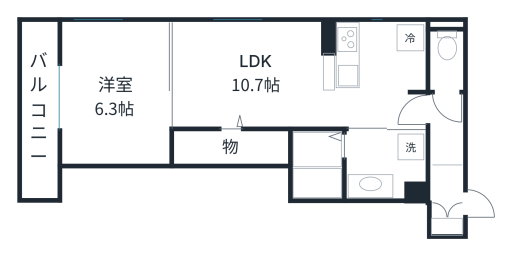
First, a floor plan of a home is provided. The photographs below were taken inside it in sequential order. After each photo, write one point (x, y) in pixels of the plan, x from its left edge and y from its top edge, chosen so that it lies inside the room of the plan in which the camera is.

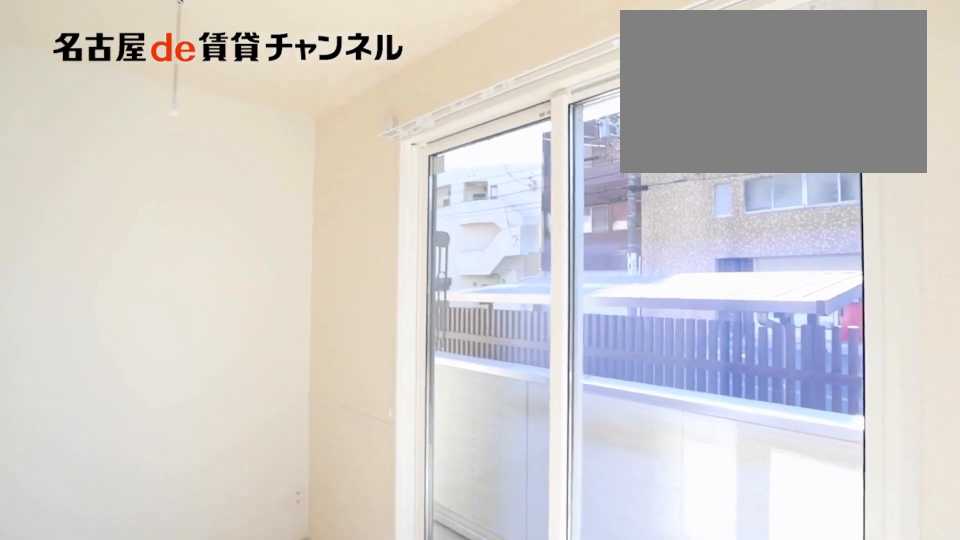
(115, 93)
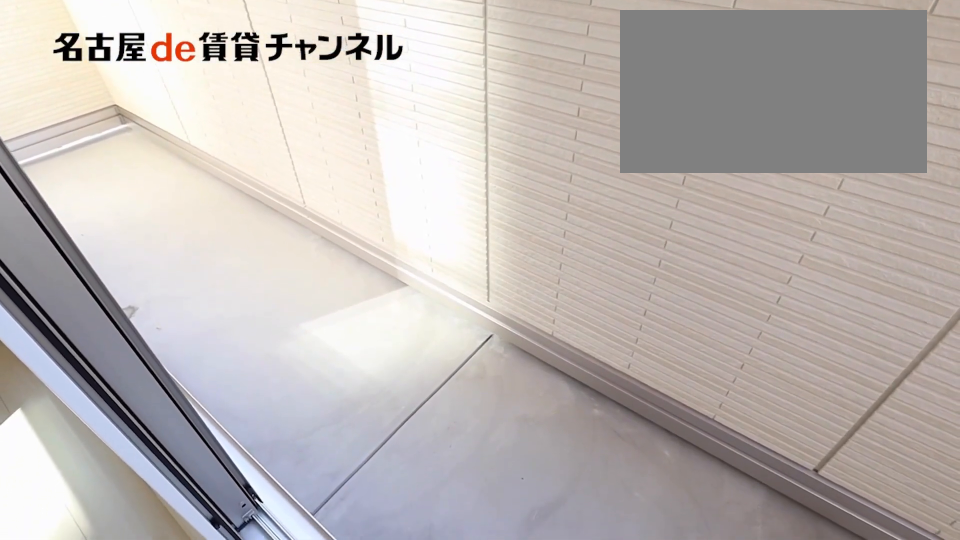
(39, 110)
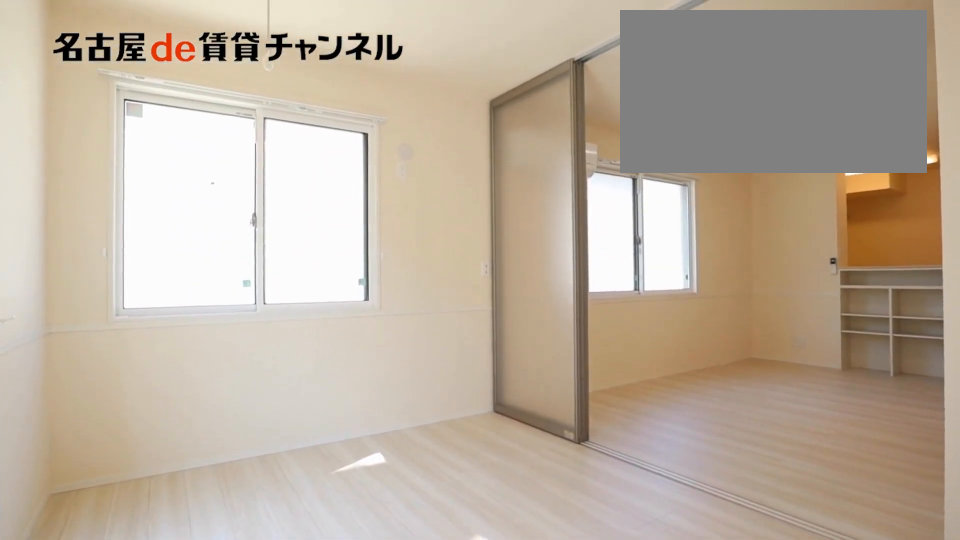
(117, 93)
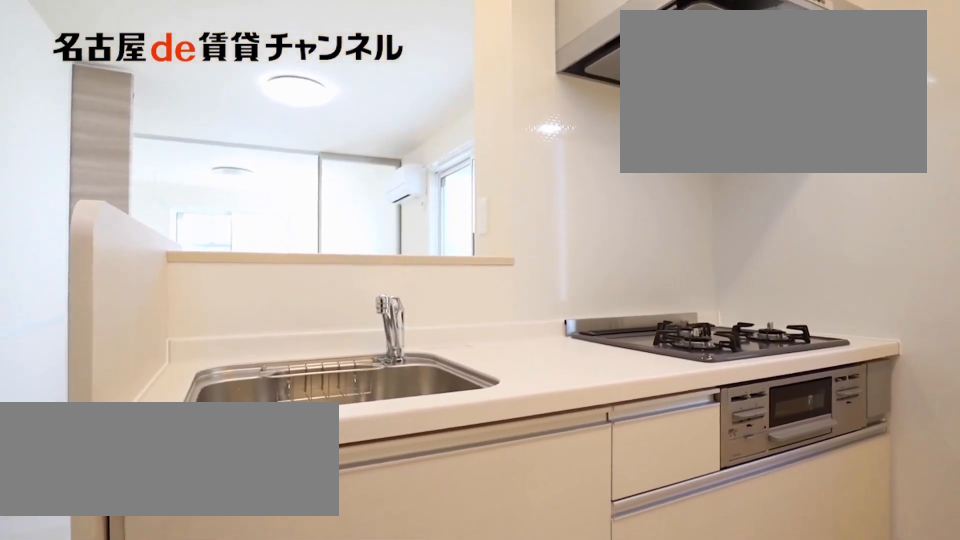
(374, 55)
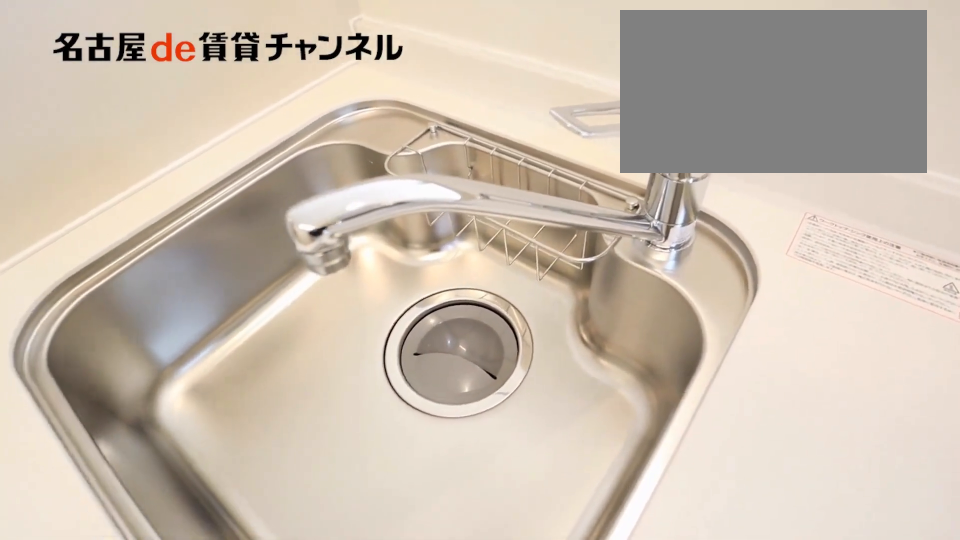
(374, 55)
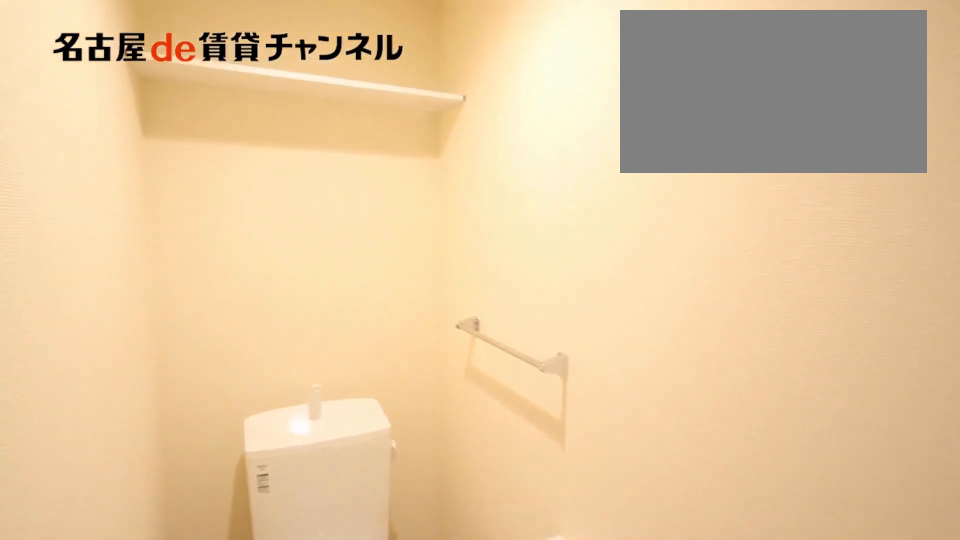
(446, 60)
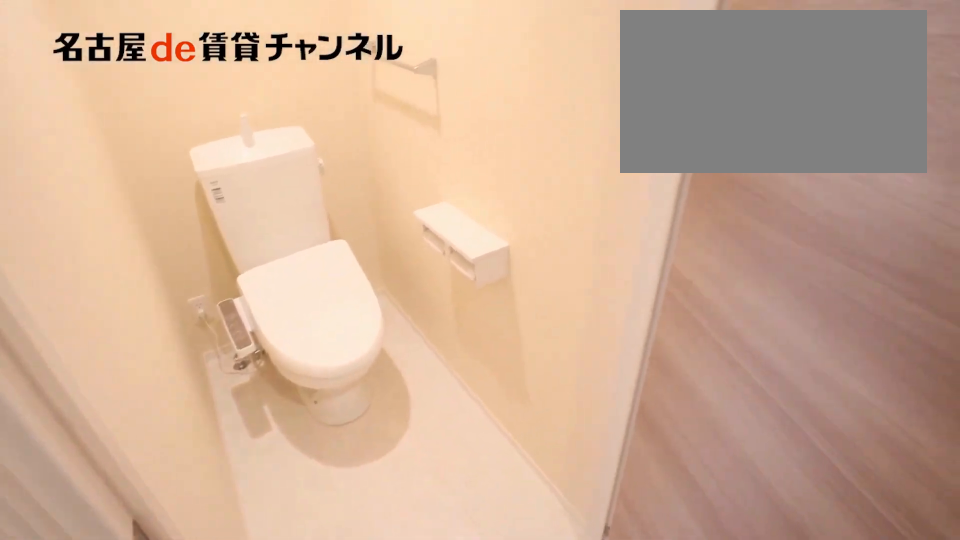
(446, 60)
